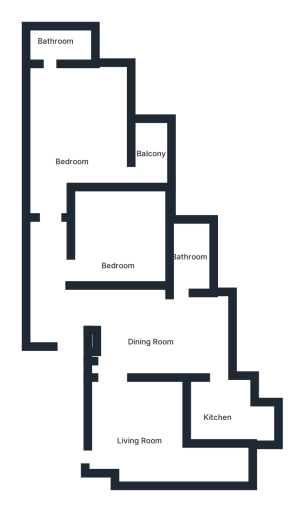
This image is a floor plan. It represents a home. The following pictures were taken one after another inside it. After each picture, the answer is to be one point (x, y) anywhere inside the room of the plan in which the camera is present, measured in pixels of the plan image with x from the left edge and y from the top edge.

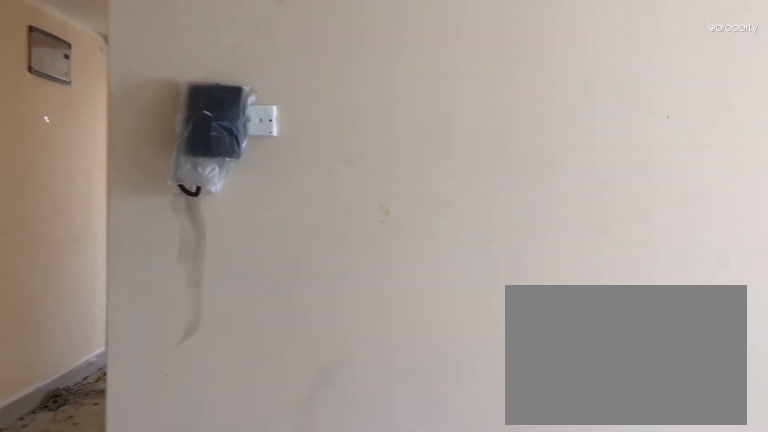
(62, 345)
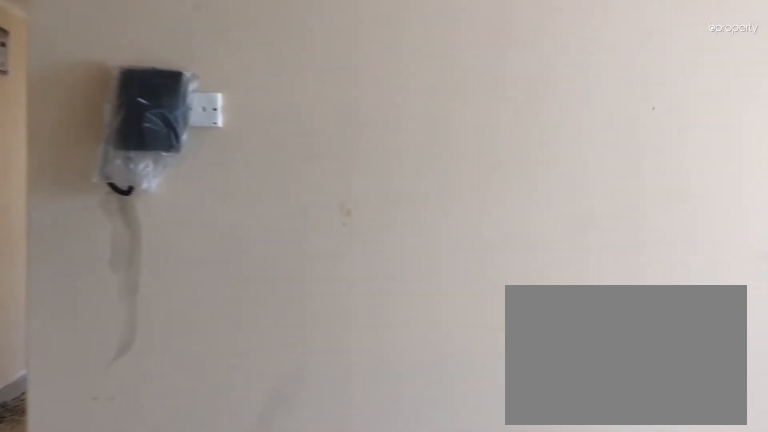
(62, 345)
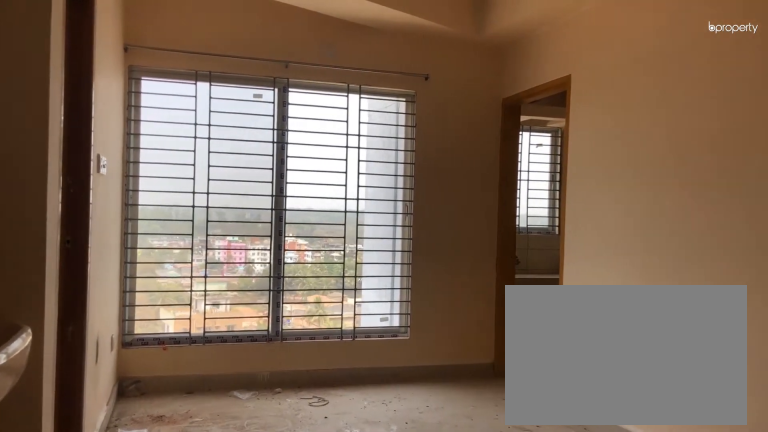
(150, 340)
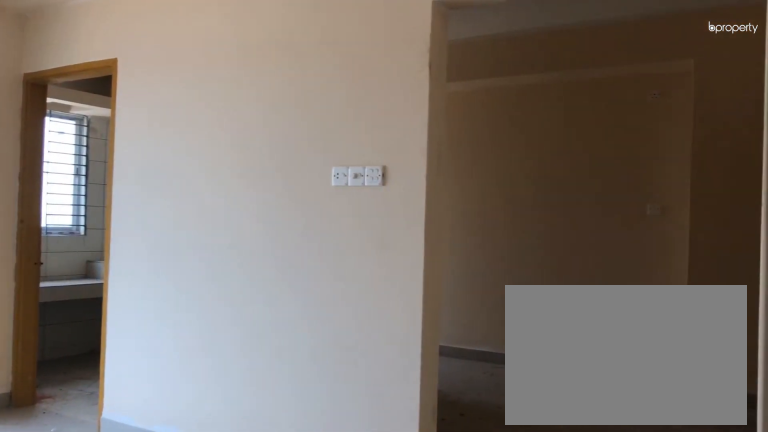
(150, 340)
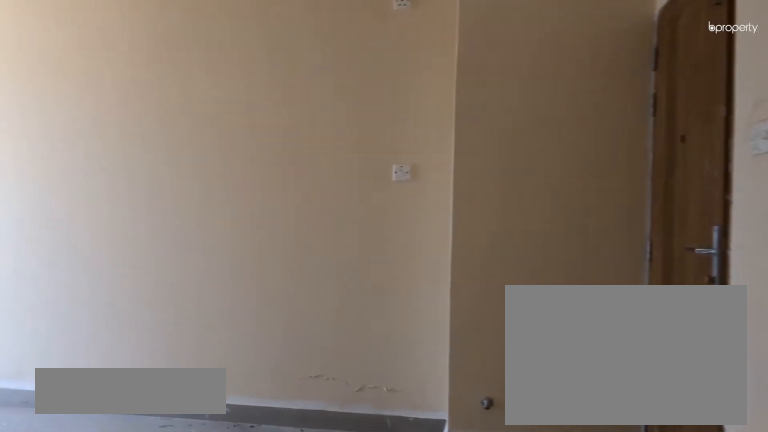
(136, 437)
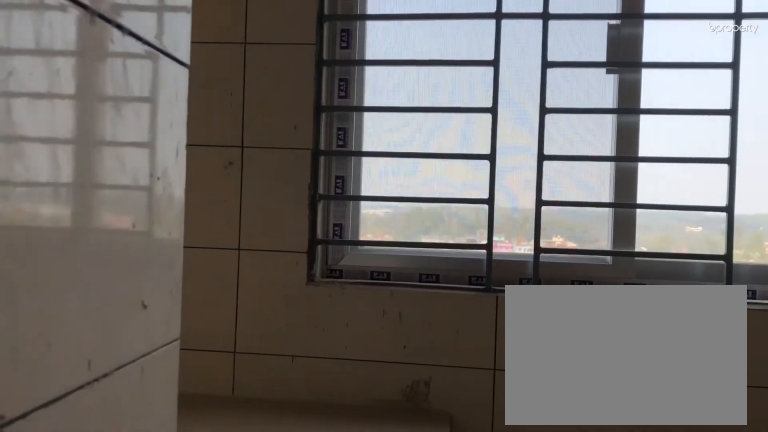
(223, 413)
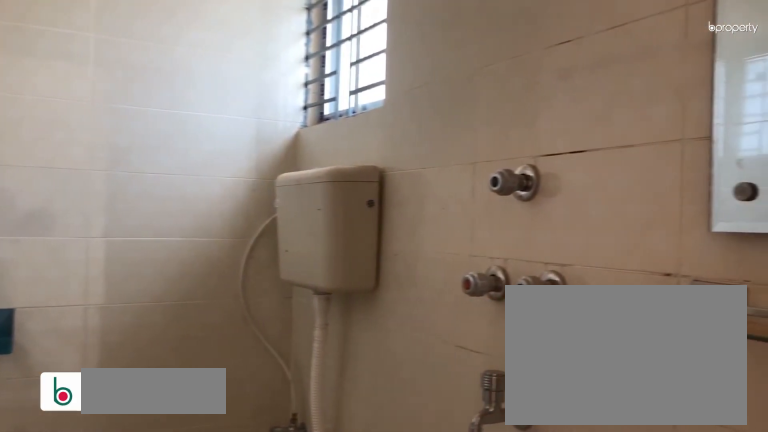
(195, 250)
